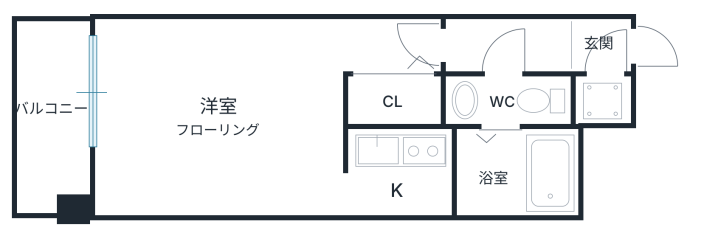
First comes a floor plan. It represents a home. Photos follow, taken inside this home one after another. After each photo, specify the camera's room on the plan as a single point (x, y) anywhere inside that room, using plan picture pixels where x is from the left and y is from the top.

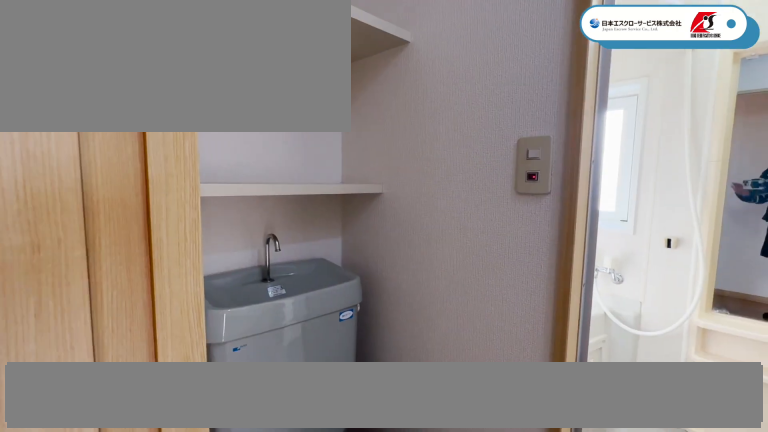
(508, 101)
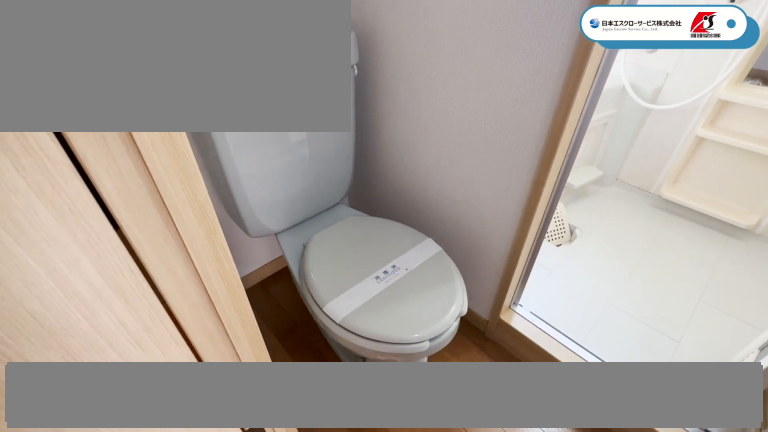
(508, 101)
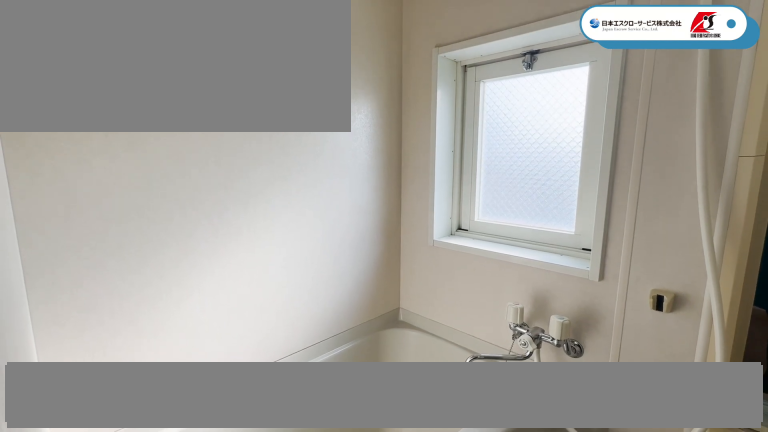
(515, 172)
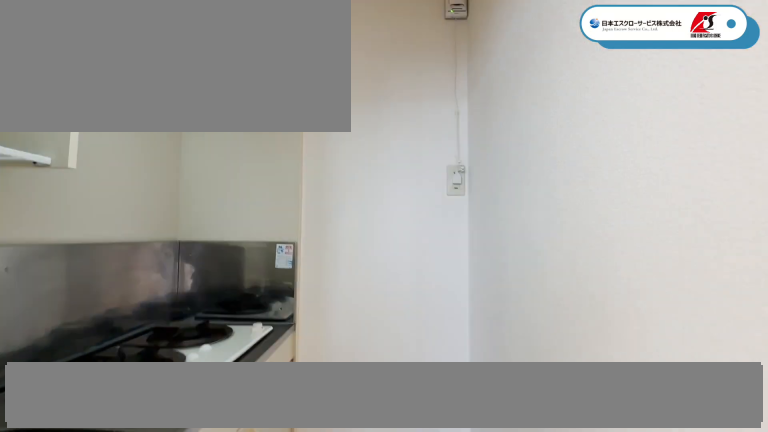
(397, 174)
